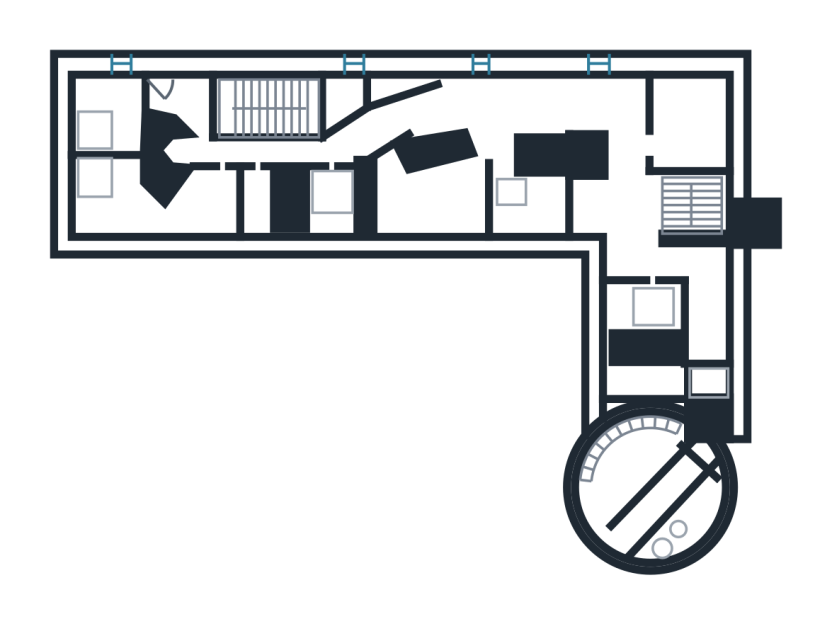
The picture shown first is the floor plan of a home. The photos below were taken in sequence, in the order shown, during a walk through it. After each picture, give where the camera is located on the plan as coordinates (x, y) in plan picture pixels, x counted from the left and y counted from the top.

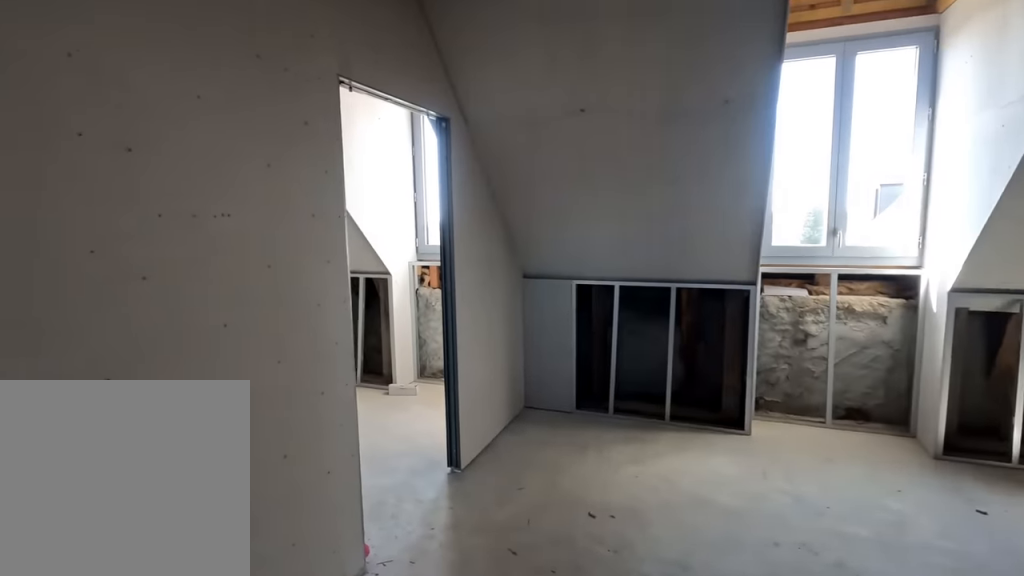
(681, 309)
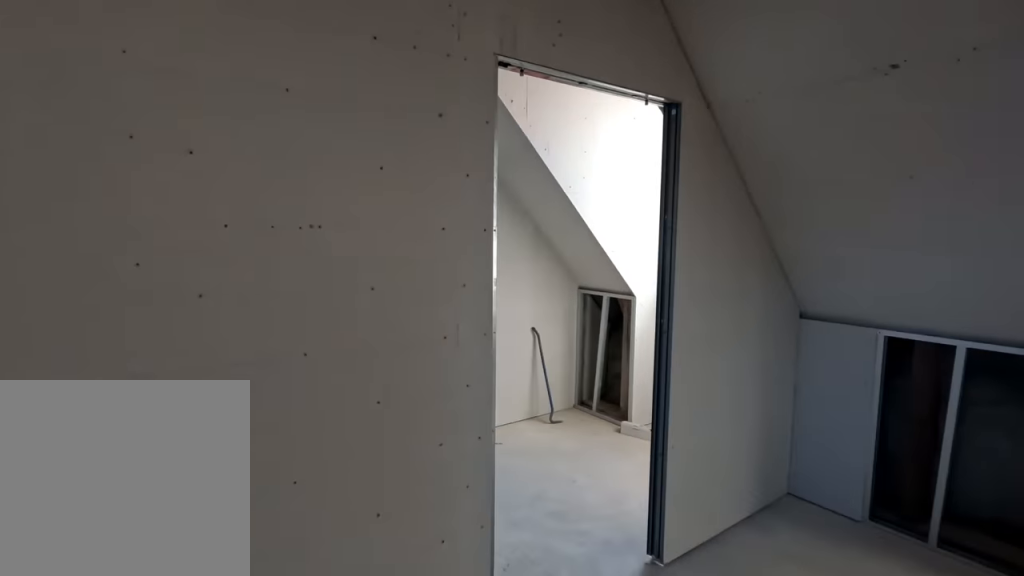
(665, 309)
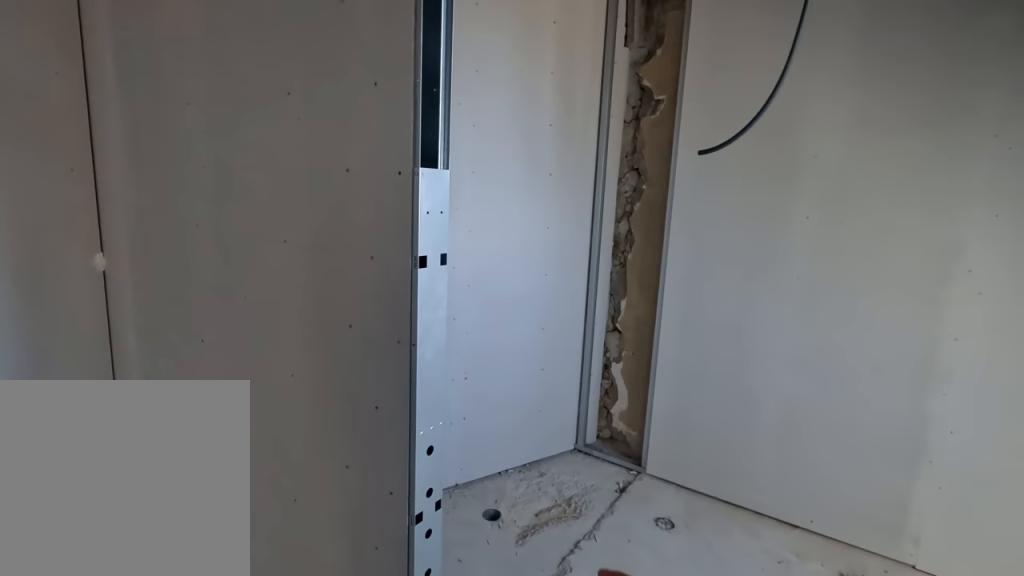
(644, 309)
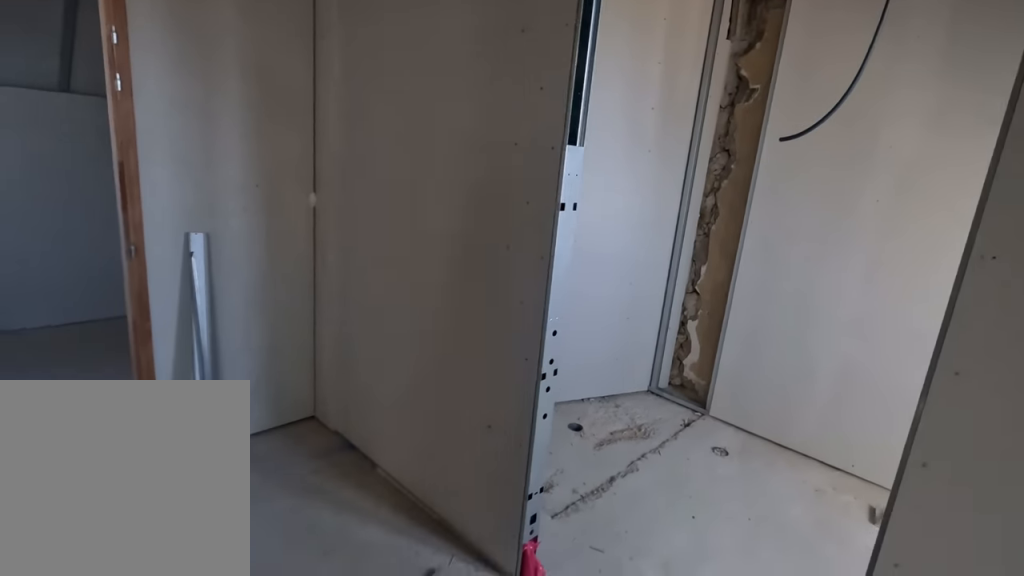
(644, 309)
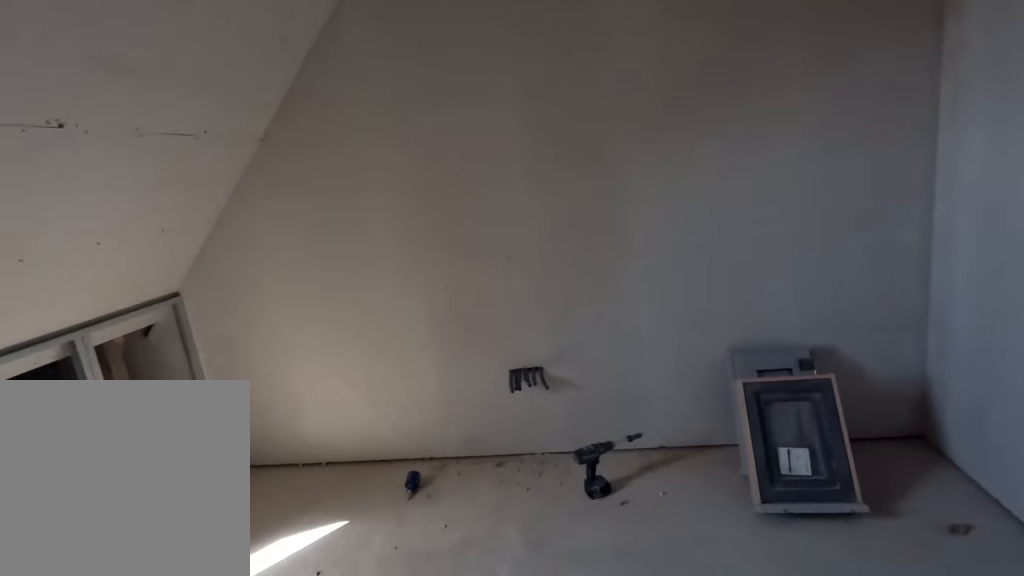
(644, 312)
